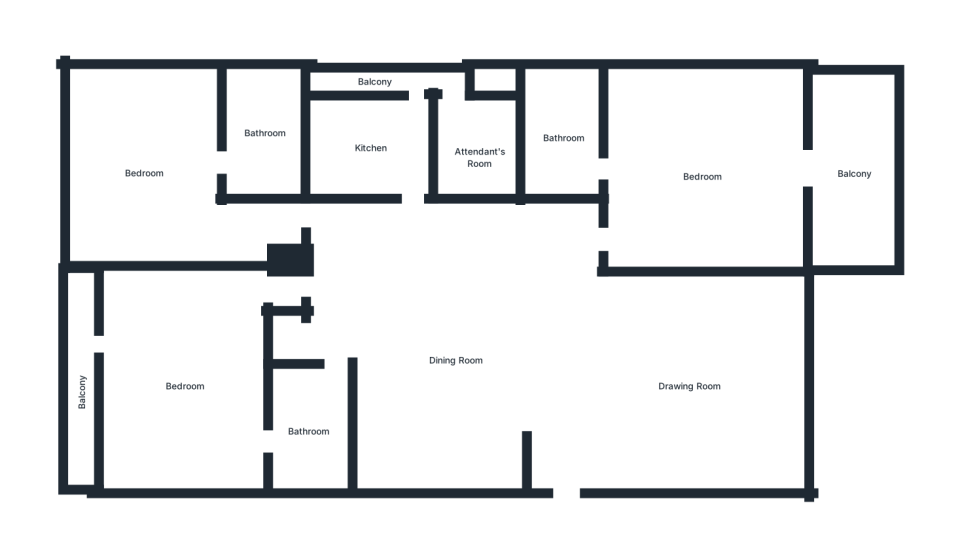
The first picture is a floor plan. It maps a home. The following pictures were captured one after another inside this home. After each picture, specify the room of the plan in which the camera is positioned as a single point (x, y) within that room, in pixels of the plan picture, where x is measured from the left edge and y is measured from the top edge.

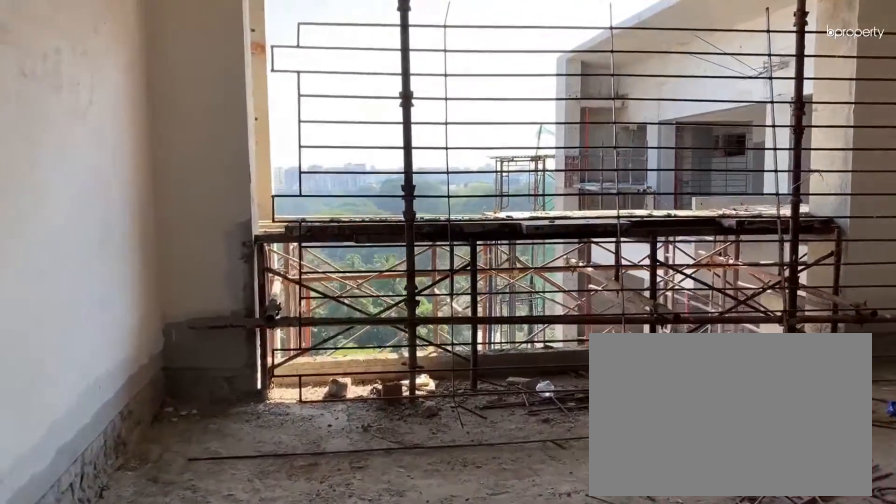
(683, 388)
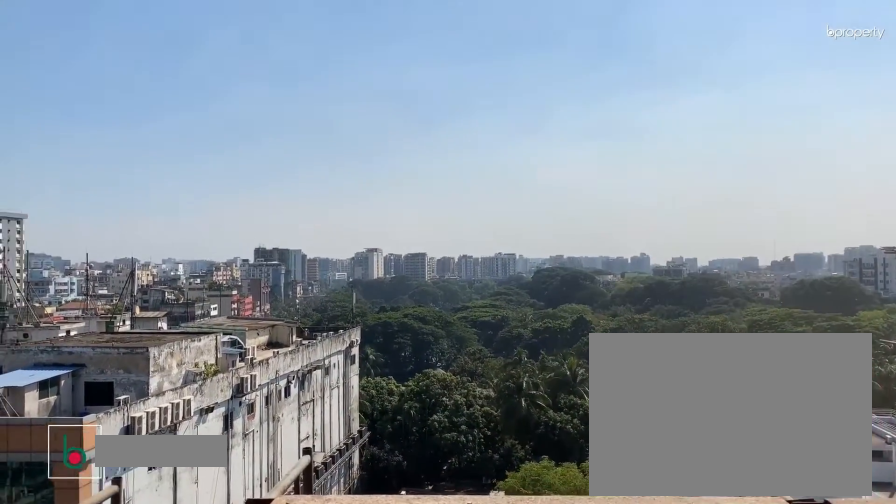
(853, 172)
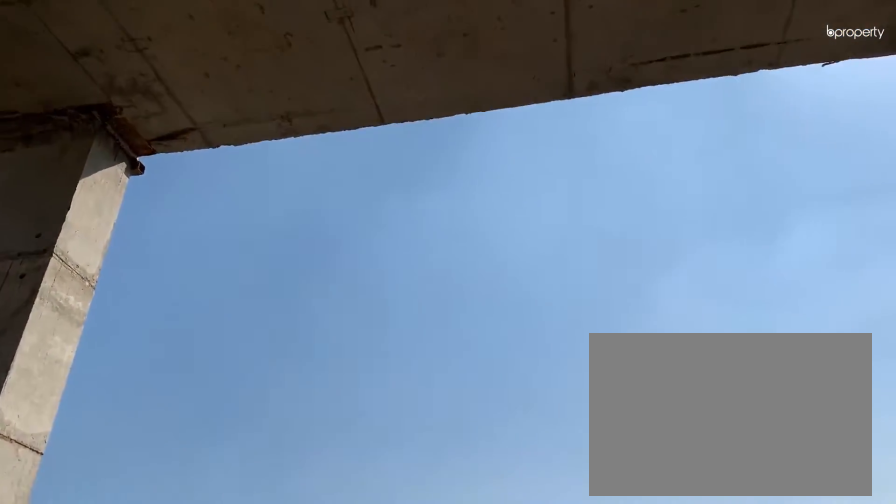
(854, 172)
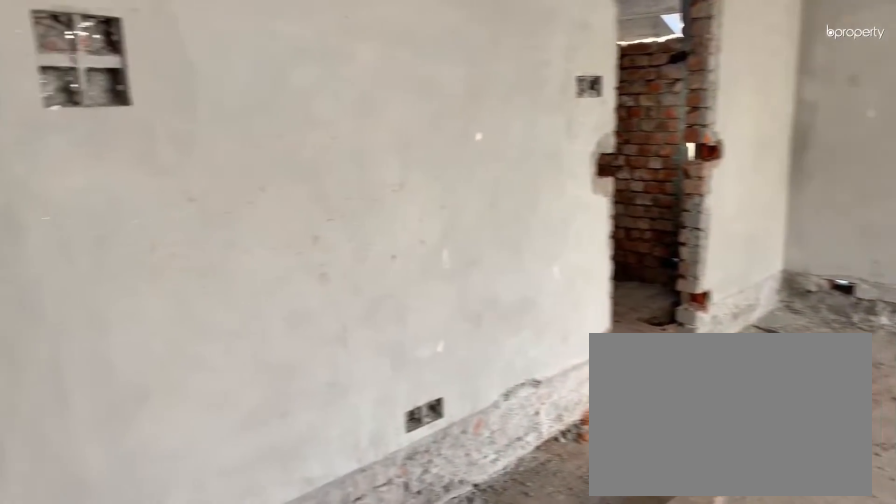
(186, 391)
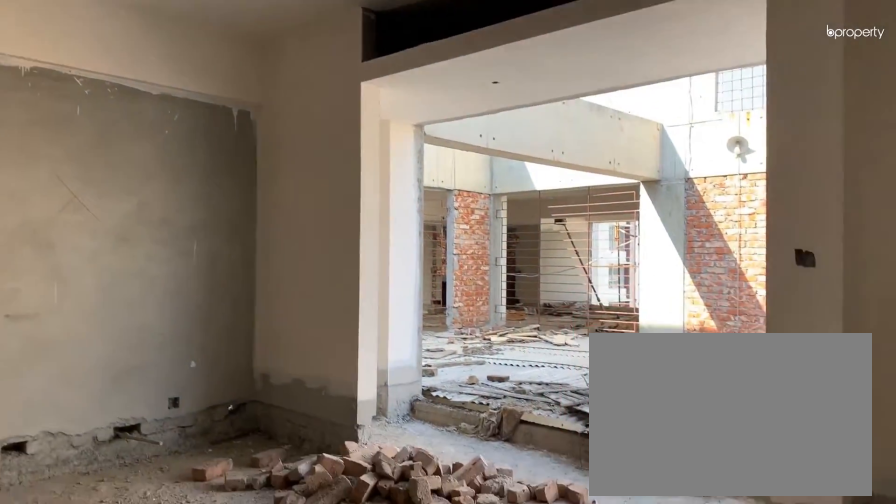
(186, 391)
